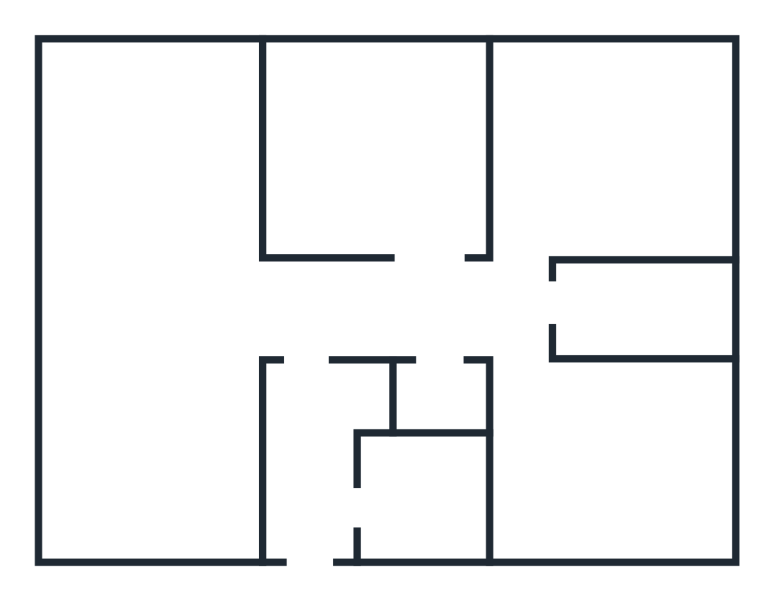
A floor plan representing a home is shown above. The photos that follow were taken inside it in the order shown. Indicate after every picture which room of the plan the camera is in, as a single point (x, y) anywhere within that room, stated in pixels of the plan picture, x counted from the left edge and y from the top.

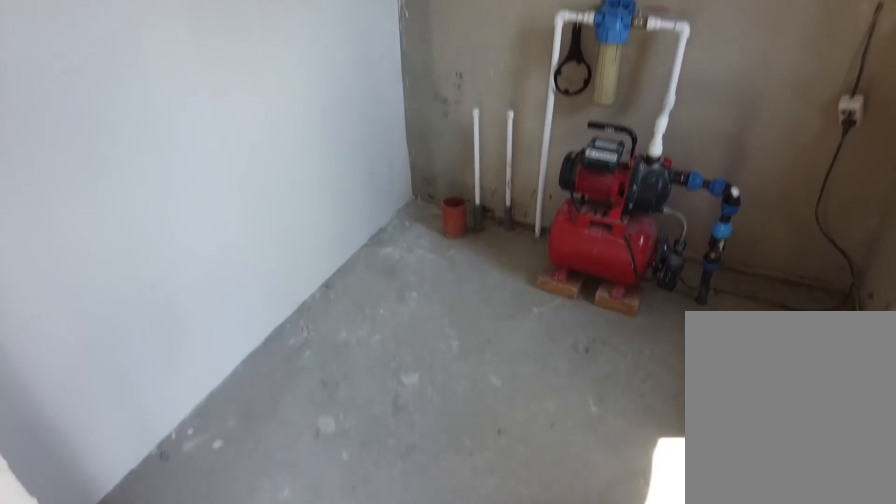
(395, 531)
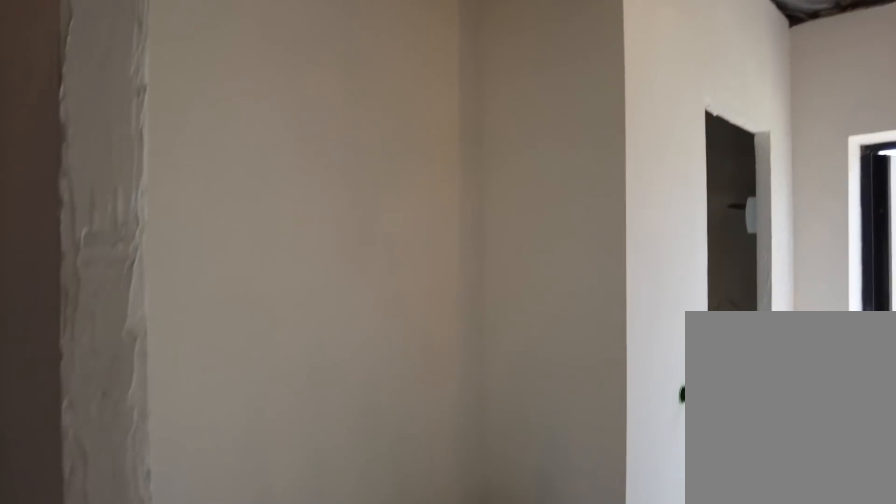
(303, 420)
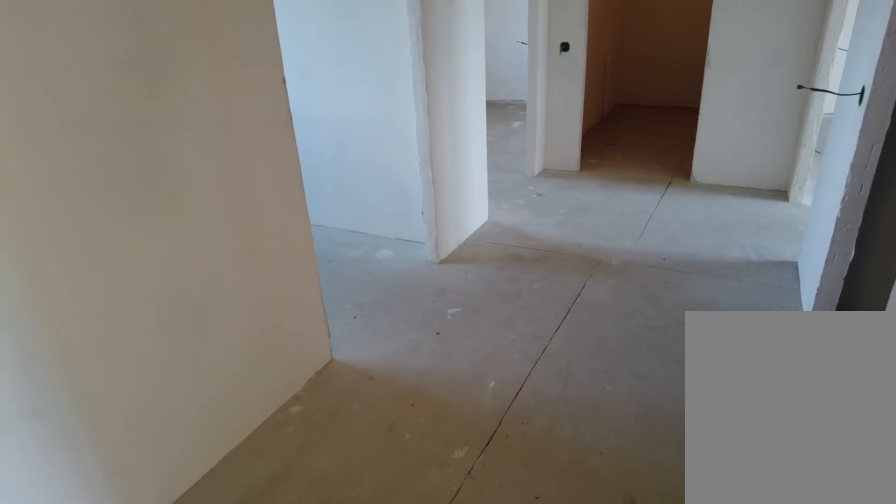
(310, 334)
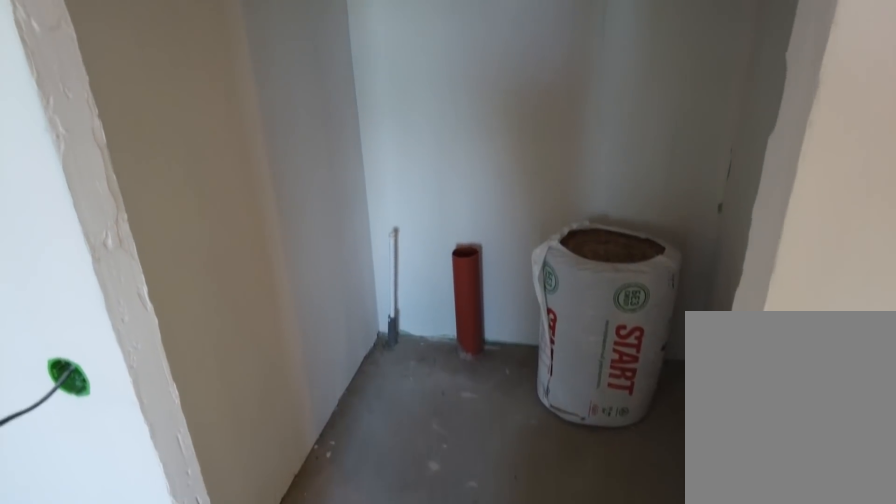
(451, 327)
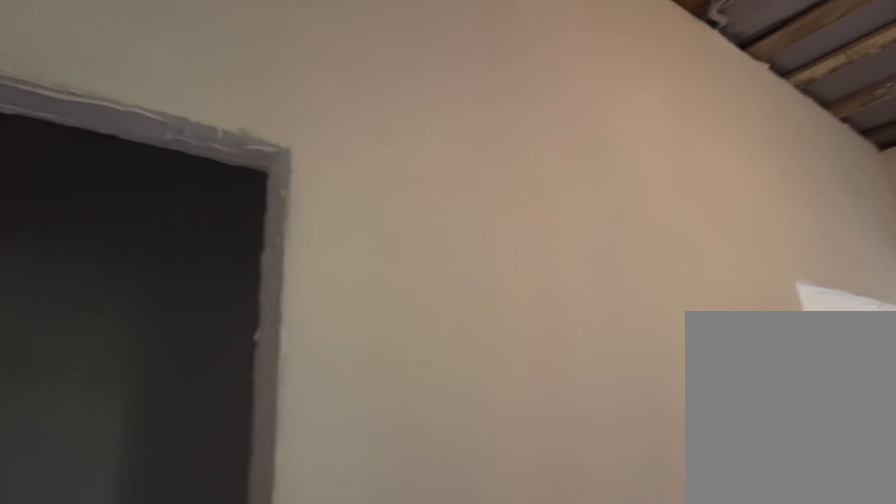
(451, 327)
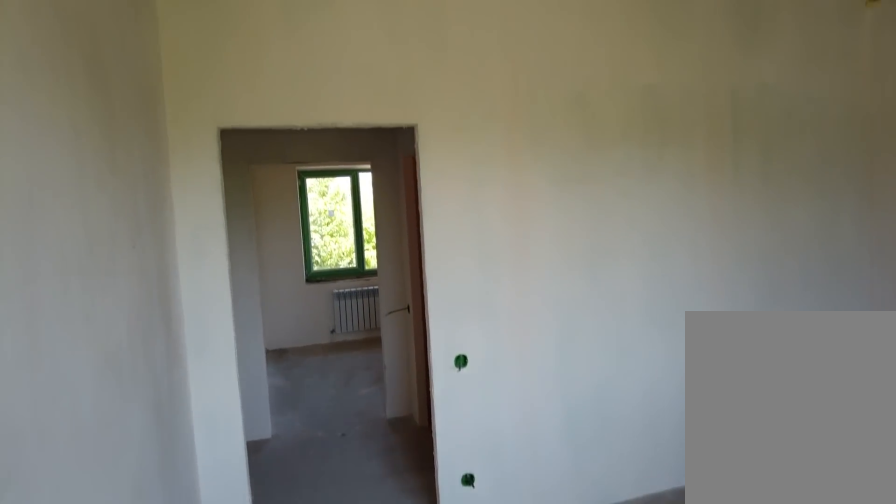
(560, 485)
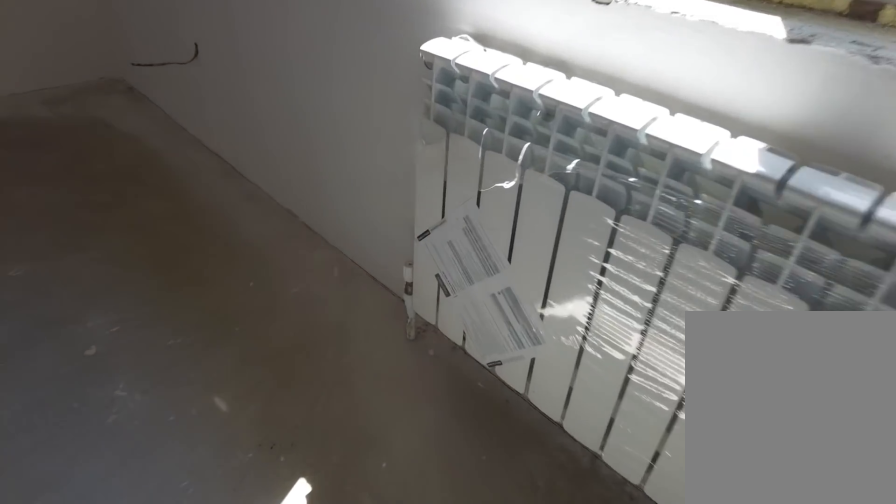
(560, 485)
